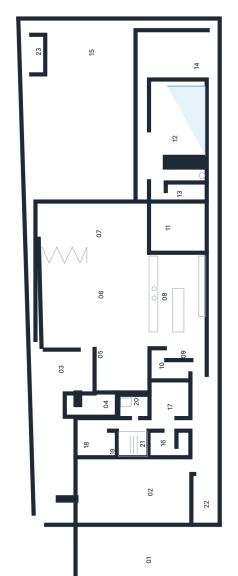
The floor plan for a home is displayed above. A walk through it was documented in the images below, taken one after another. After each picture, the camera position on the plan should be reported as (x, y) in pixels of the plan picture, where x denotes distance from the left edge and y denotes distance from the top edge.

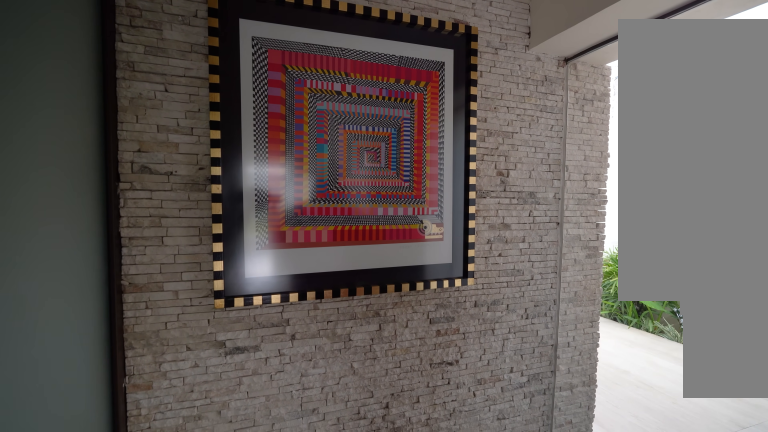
(87, 401)
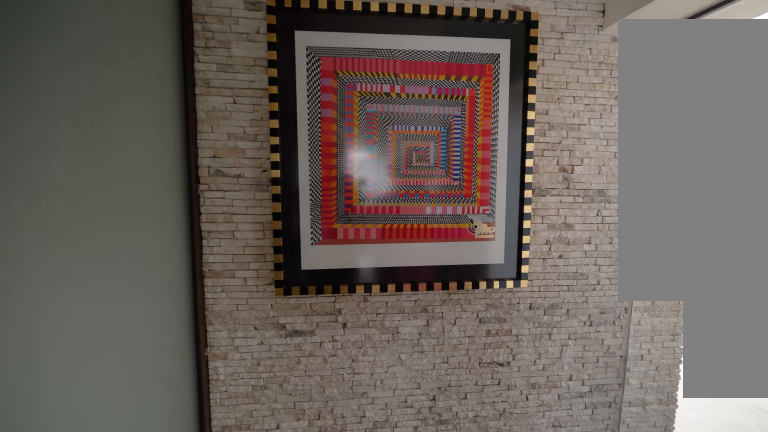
(87, 401)
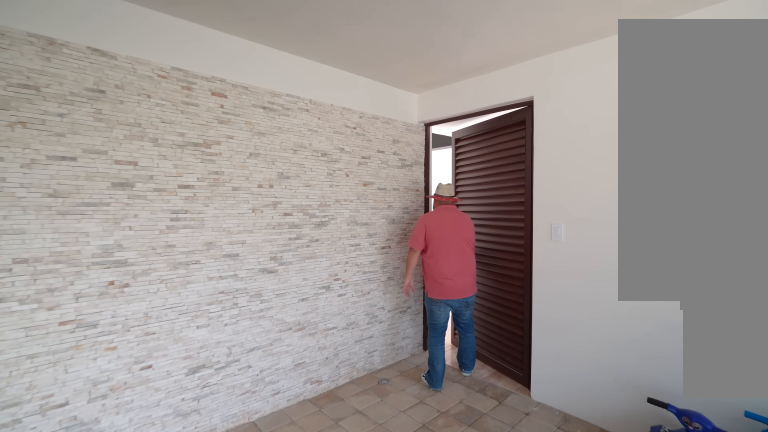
(147, 510)
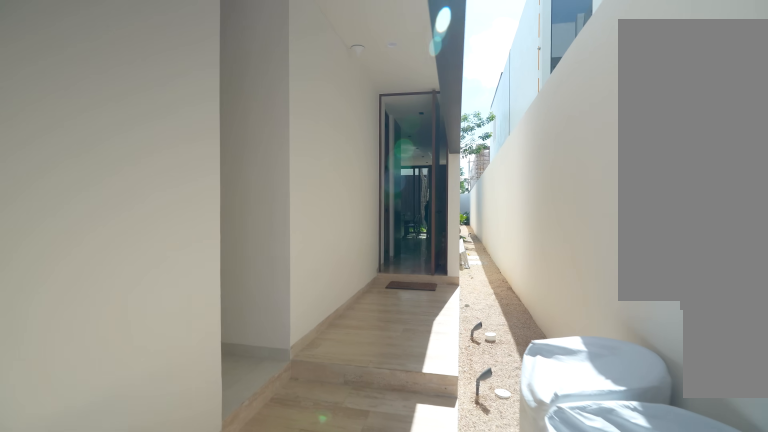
(200, 452)
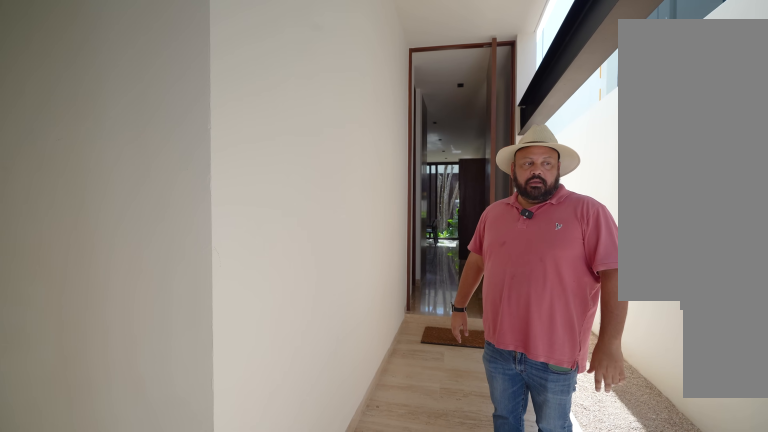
(197, 422)
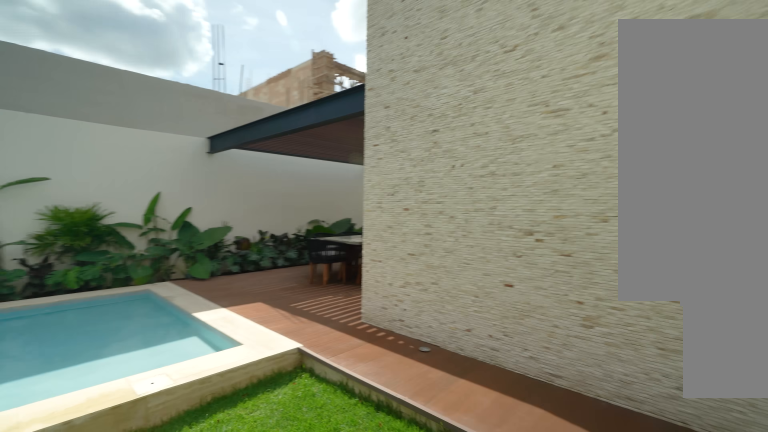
(86, 107)
